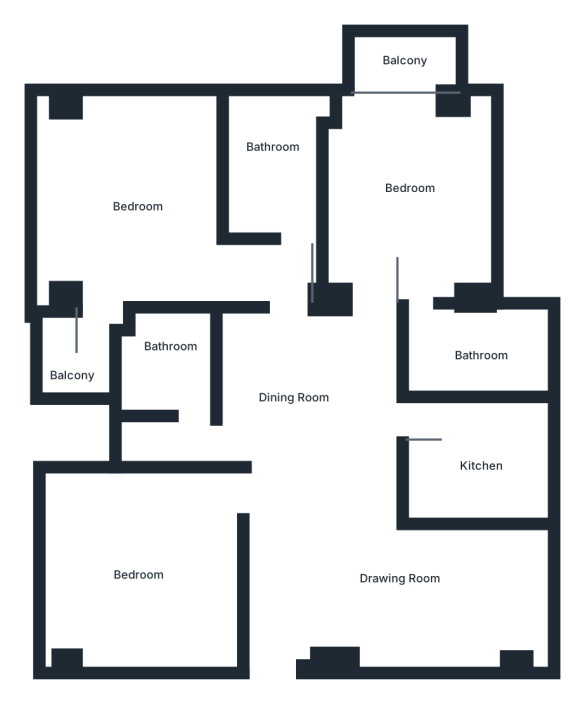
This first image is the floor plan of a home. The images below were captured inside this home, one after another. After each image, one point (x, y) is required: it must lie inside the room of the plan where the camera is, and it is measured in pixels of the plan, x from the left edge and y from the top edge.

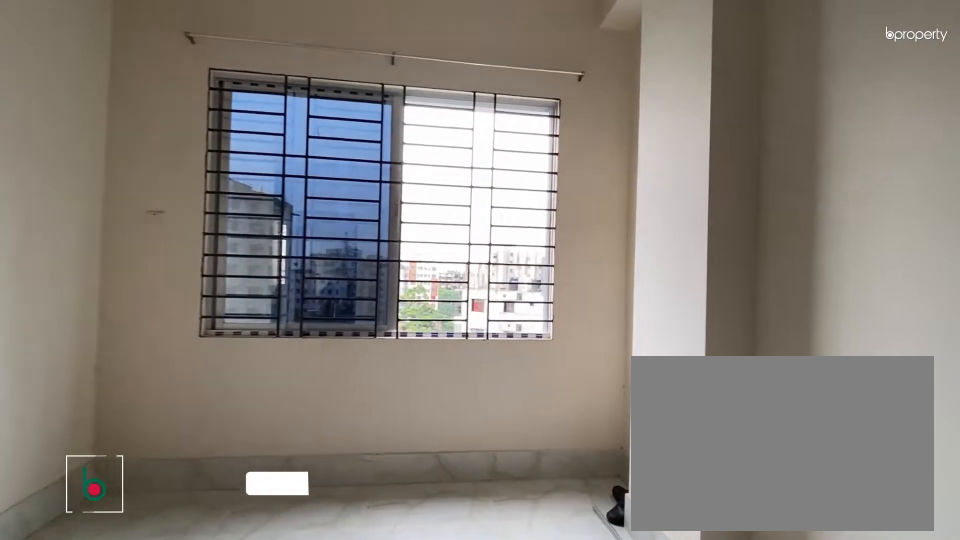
(421, 598)
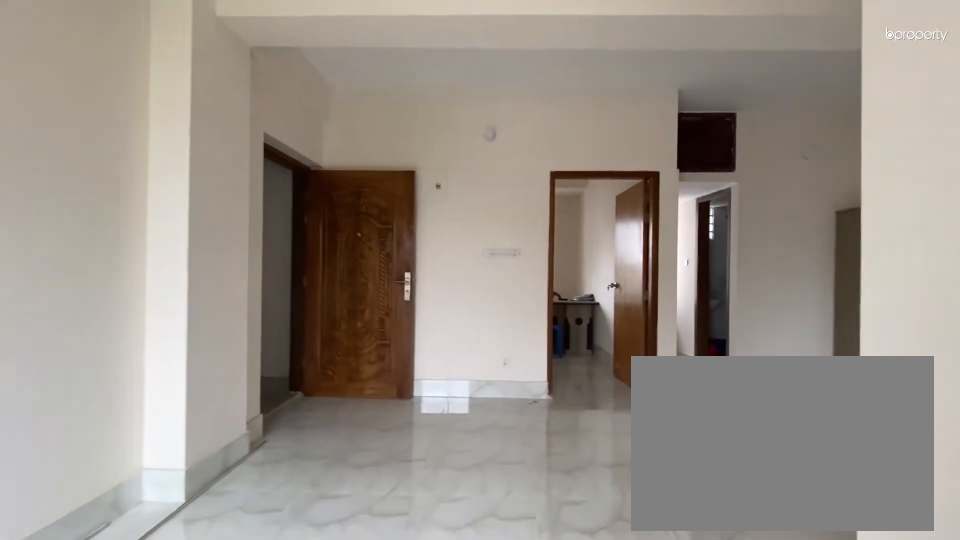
(421, 598)
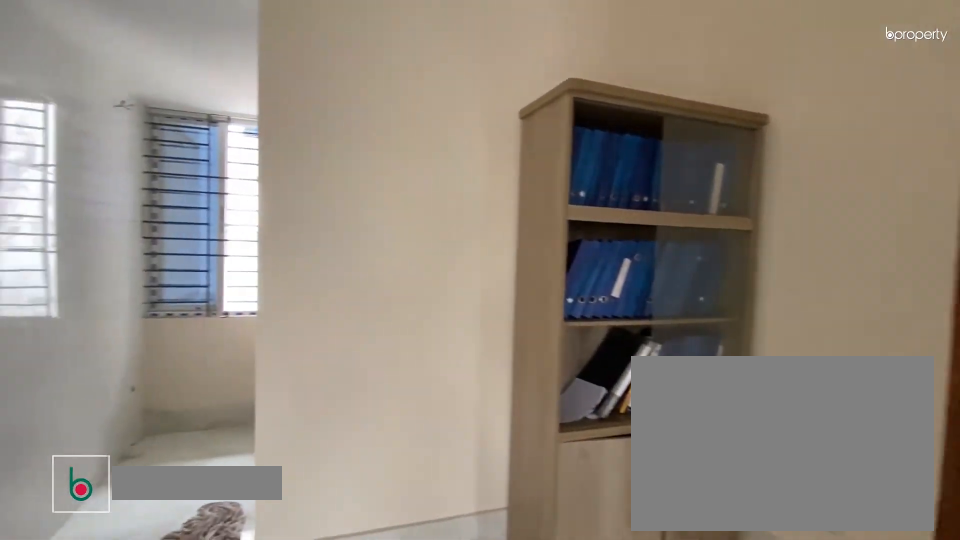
(316, 403)
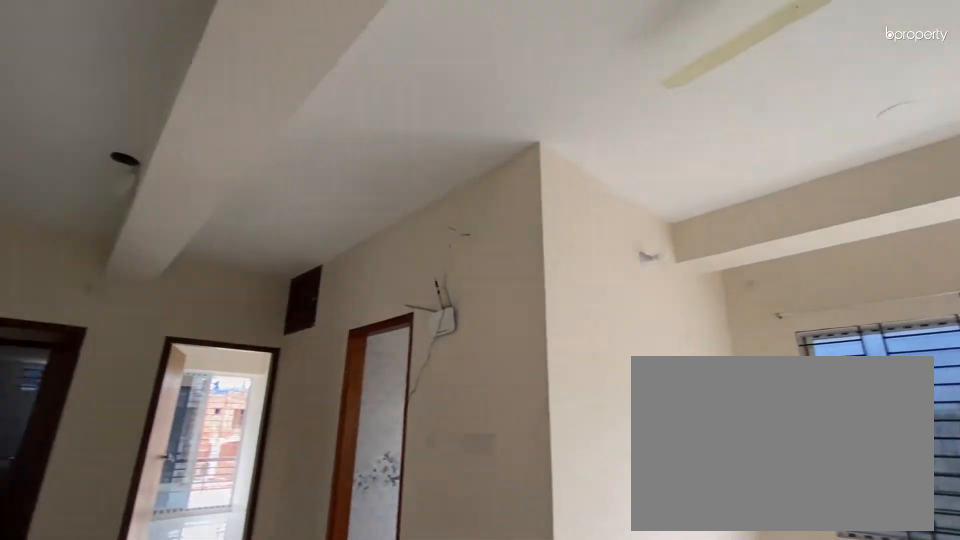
(316, 403)
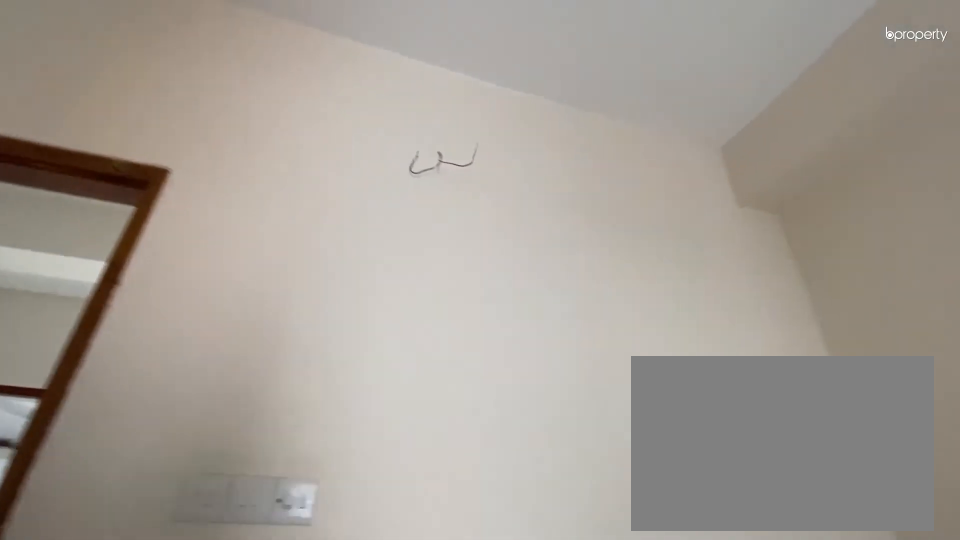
(146, 568)
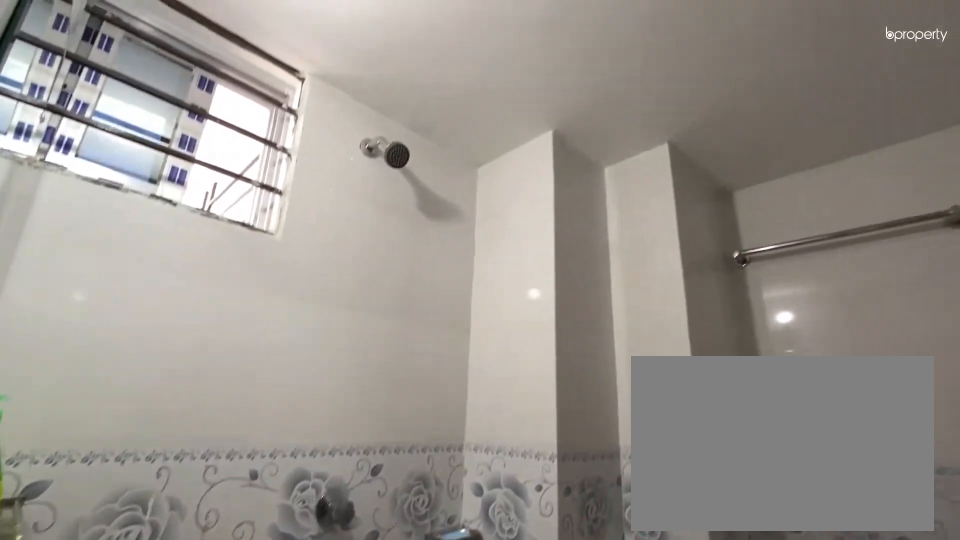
(171, 357)
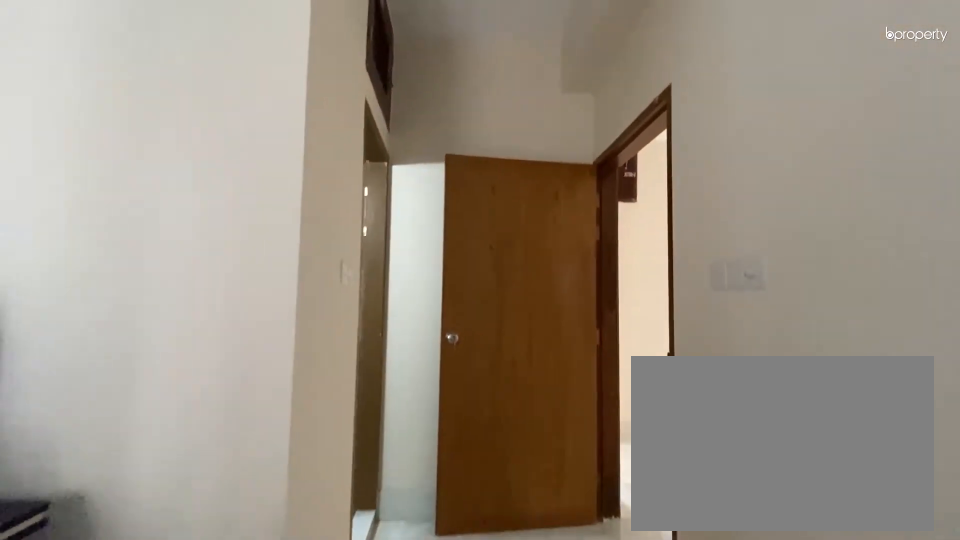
(133, 211)
